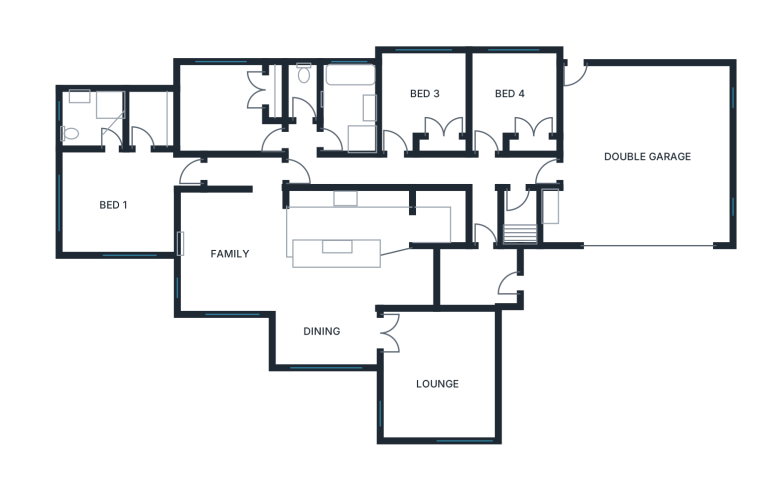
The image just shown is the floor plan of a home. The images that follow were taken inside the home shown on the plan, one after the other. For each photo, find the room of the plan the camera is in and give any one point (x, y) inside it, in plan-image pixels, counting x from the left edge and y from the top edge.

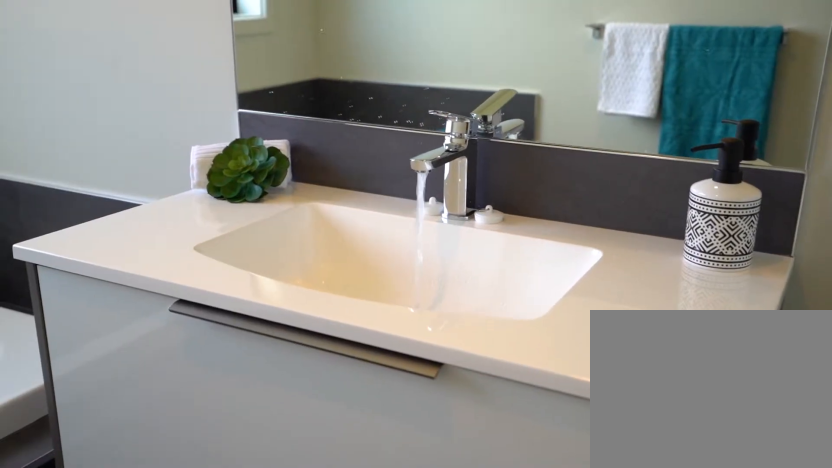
(349, 108)
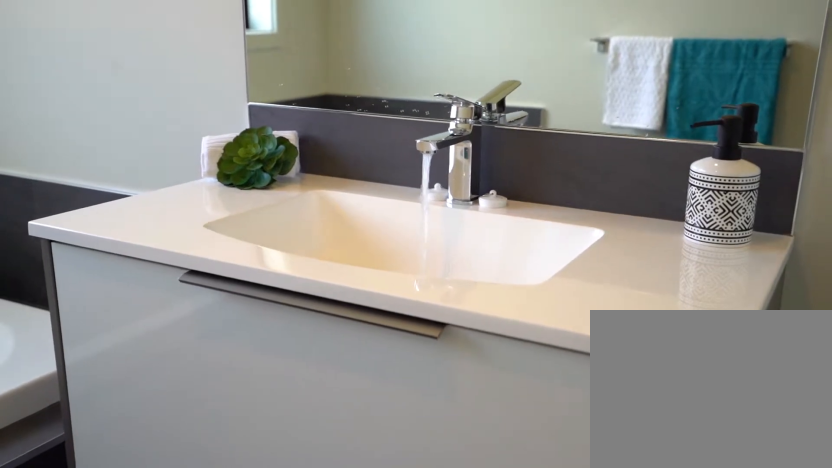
(349, 108)
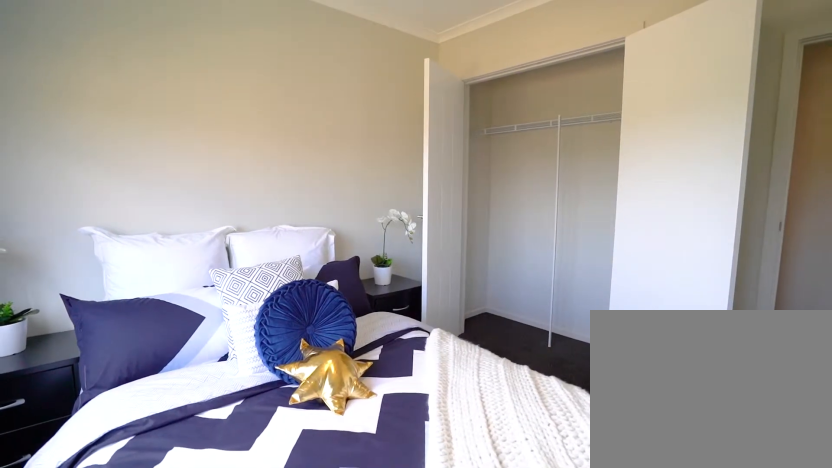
(423, 104)
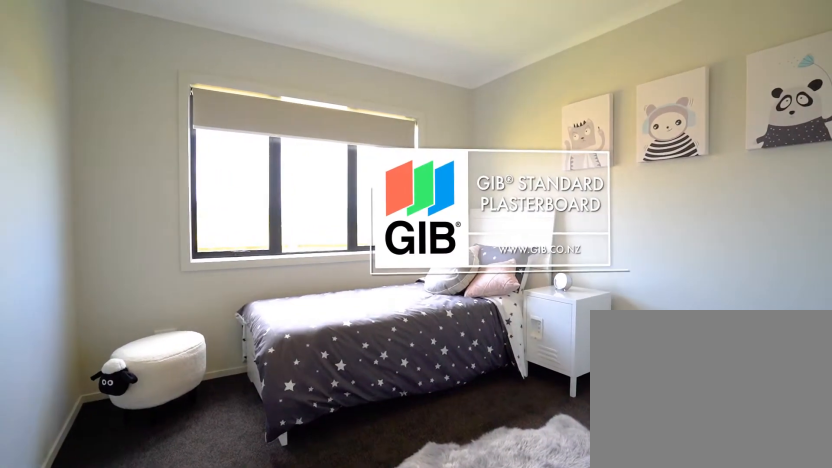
(516, 102)
